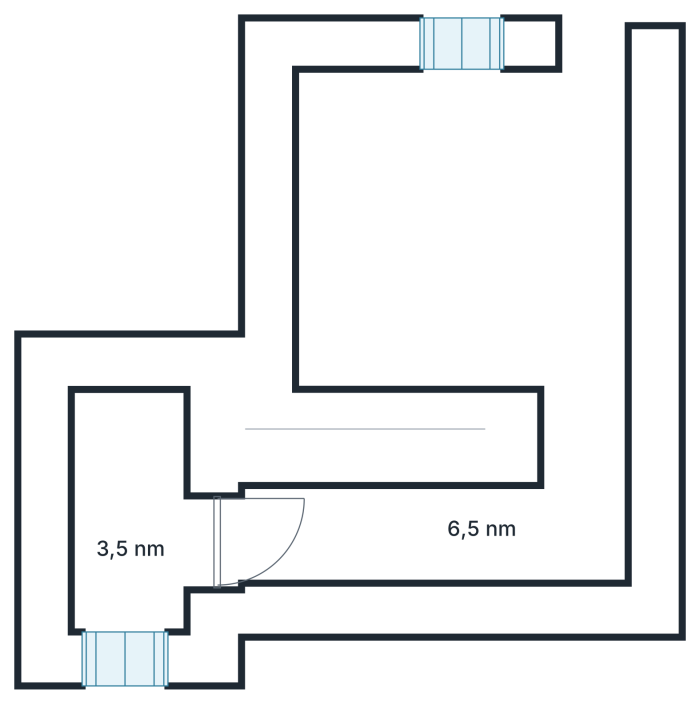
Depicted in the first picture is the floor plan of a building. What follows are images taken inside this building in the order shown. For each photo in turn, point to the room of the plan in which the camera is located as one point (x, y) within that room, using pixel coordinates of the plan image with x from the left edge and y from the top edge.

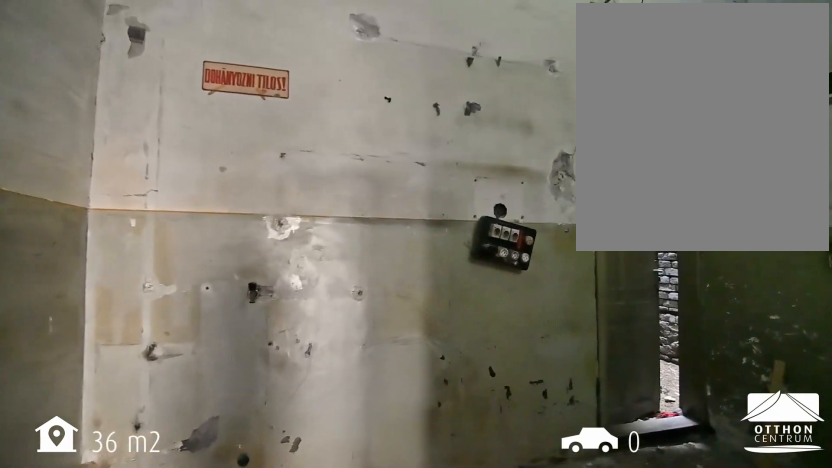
(435, 532)
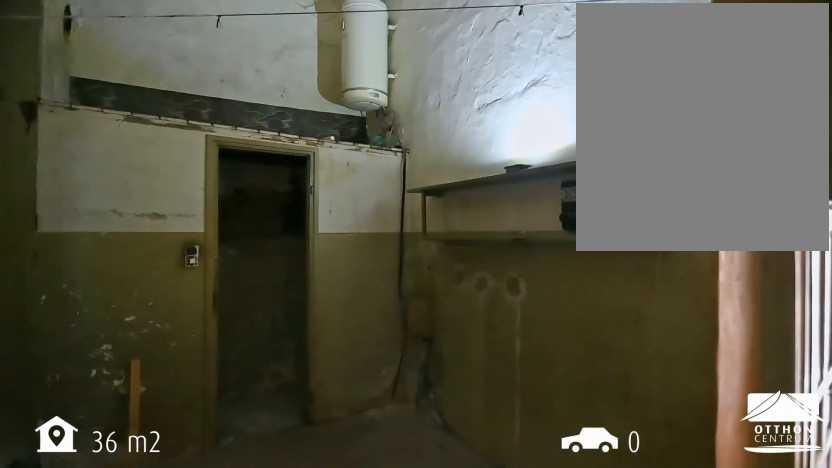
(435, 532)
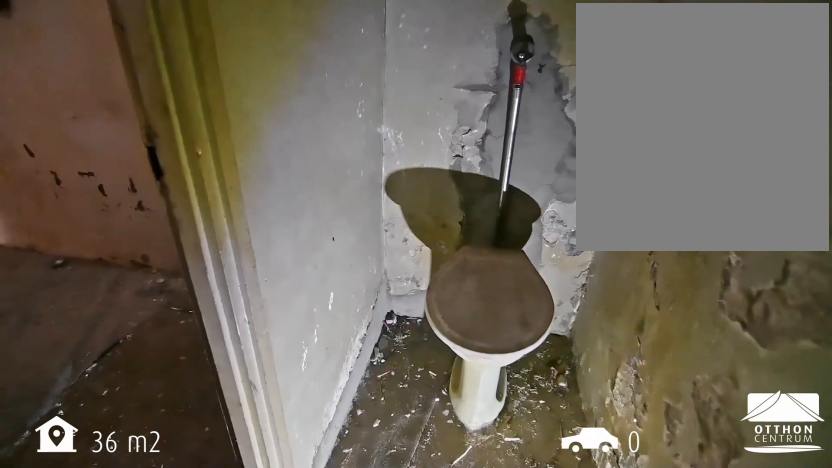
(130, 514)
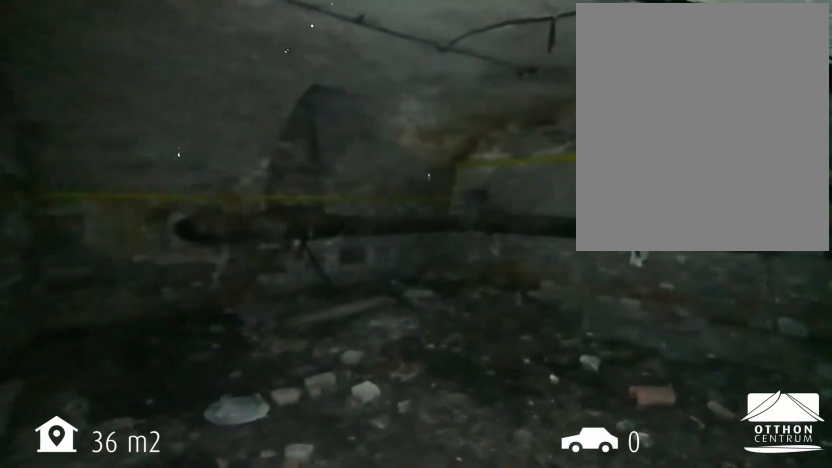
(467, 218)
